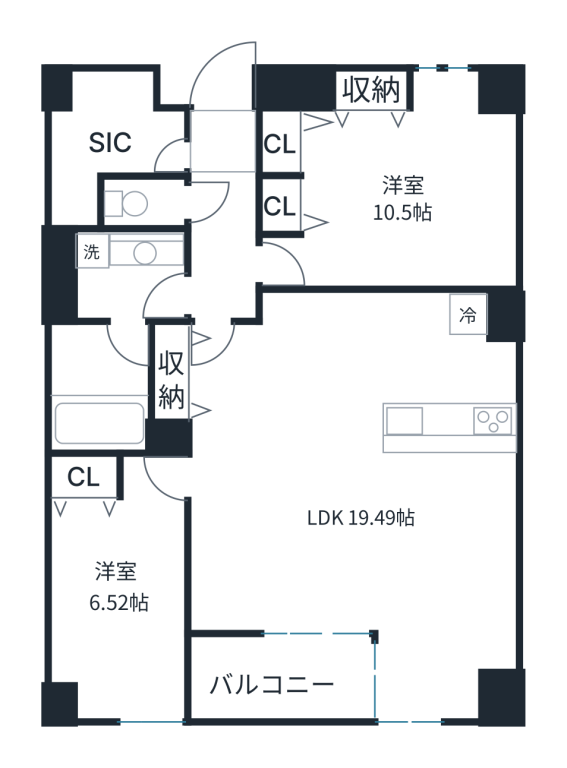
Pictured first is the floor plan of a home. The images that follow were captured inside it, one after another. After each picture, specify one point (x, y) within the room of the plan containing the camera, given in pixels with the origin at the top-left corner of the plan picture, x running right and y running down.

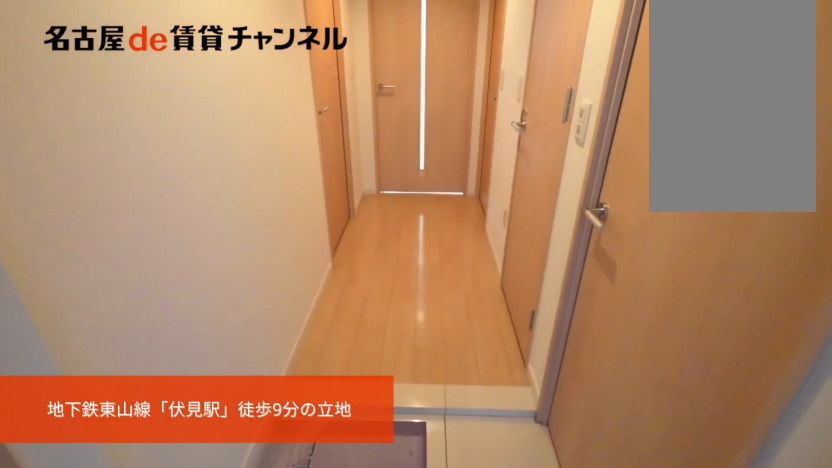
(221, 139)
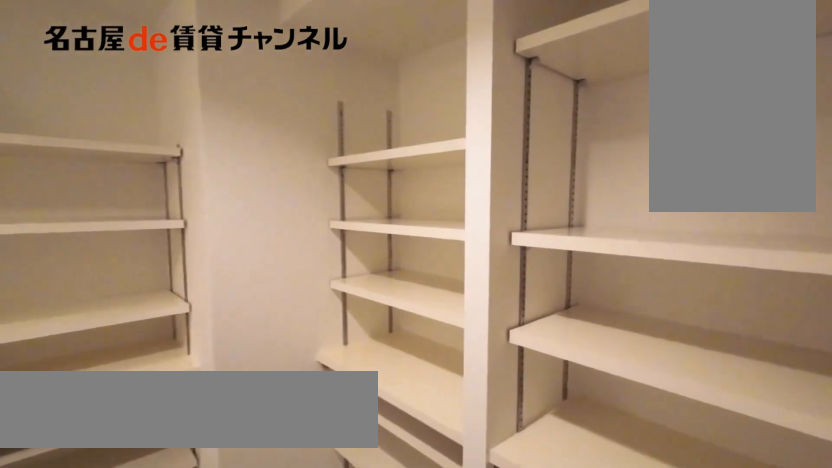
(114, 137)
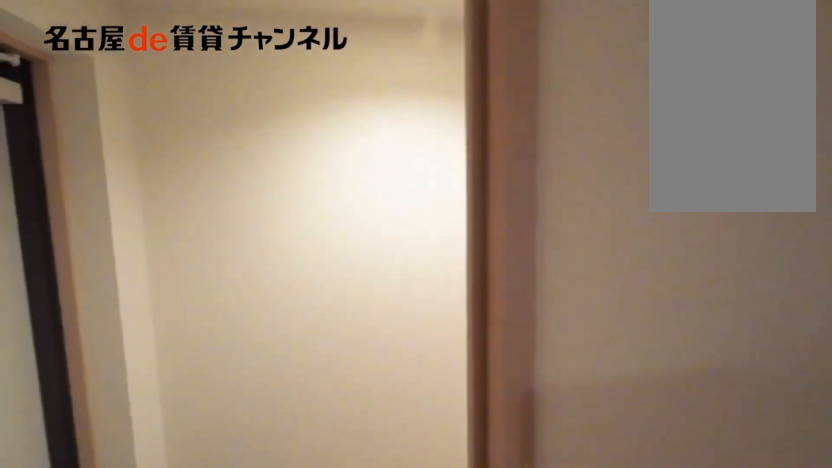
(114, 137)
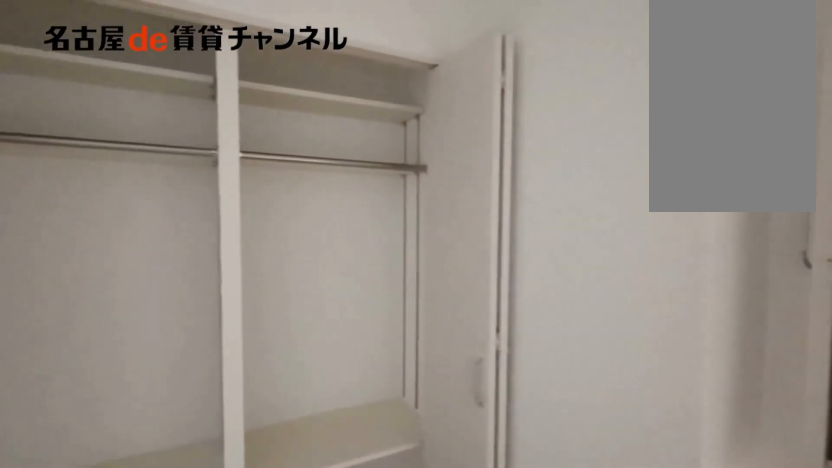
(385, 178)
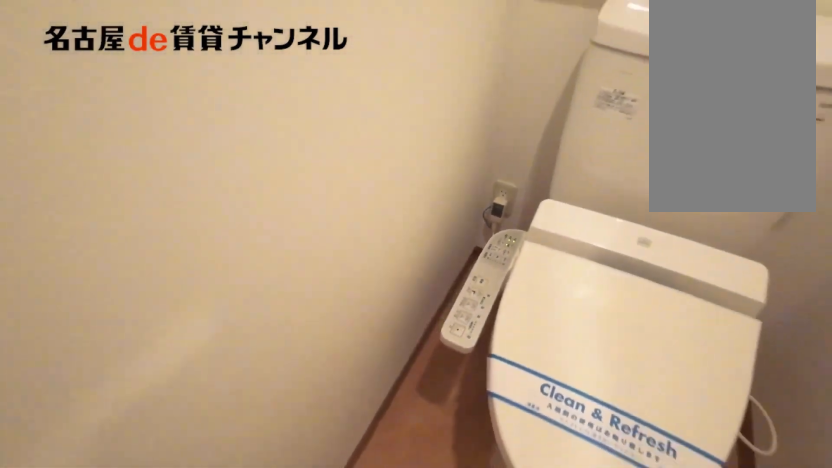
(142, 202)
